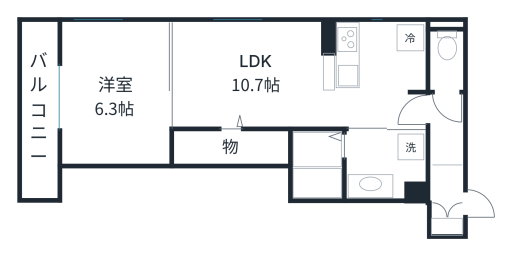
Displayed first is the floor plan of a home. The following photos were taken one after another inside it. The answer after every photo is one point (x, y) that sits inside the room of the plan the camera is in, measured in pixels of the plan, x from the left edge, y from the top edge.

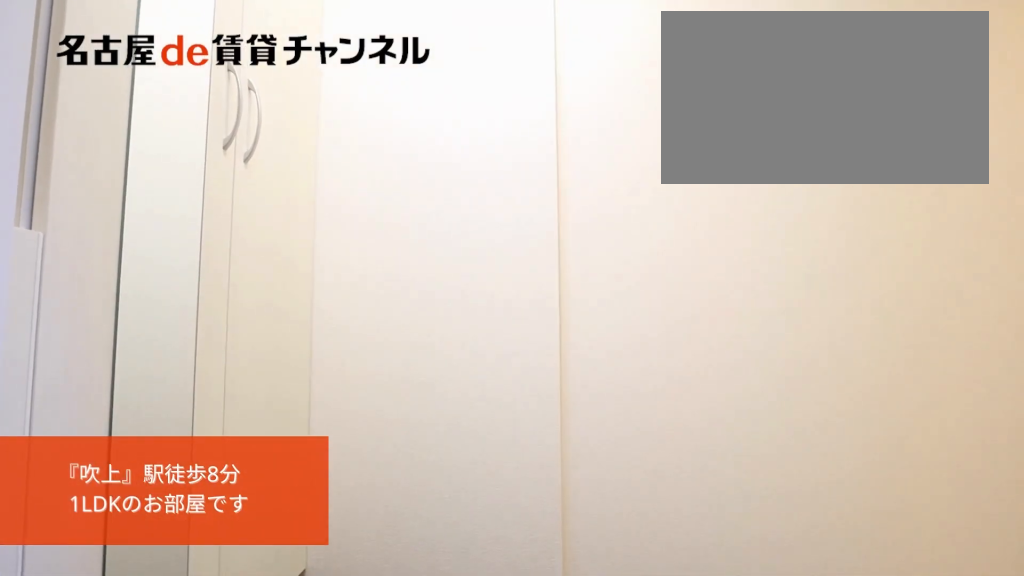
(447, 201)
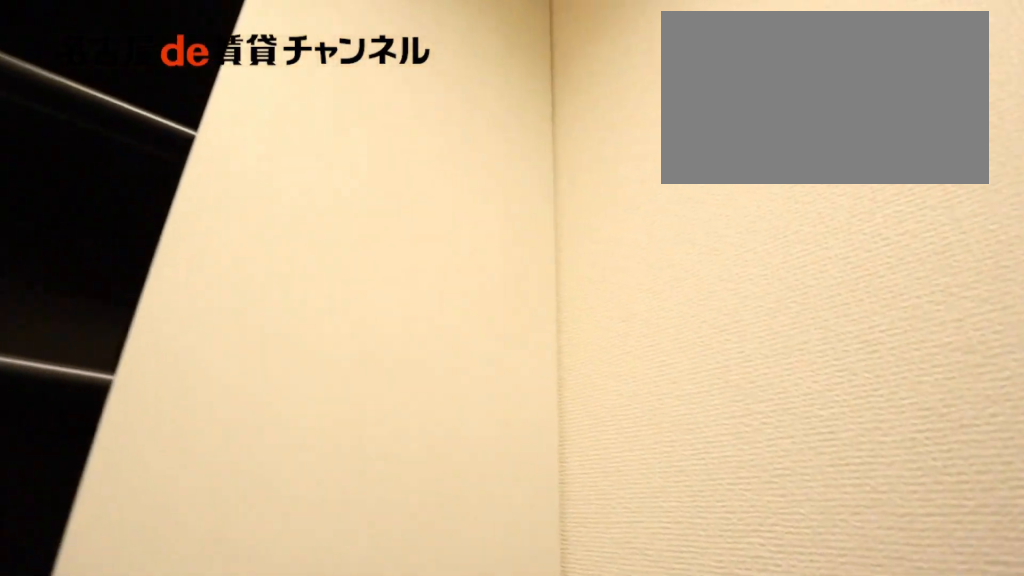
(447, 201)
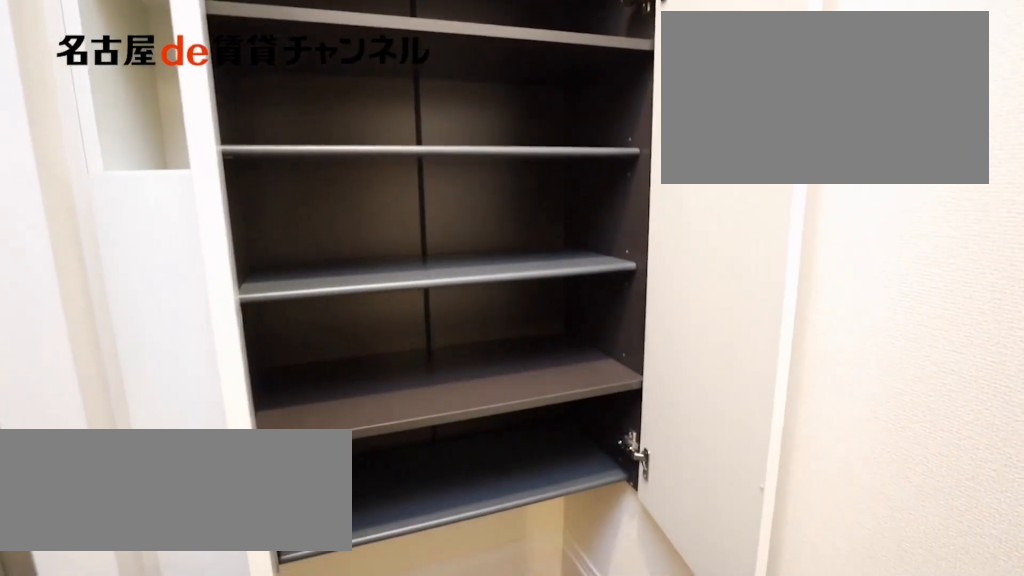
(447, 201)
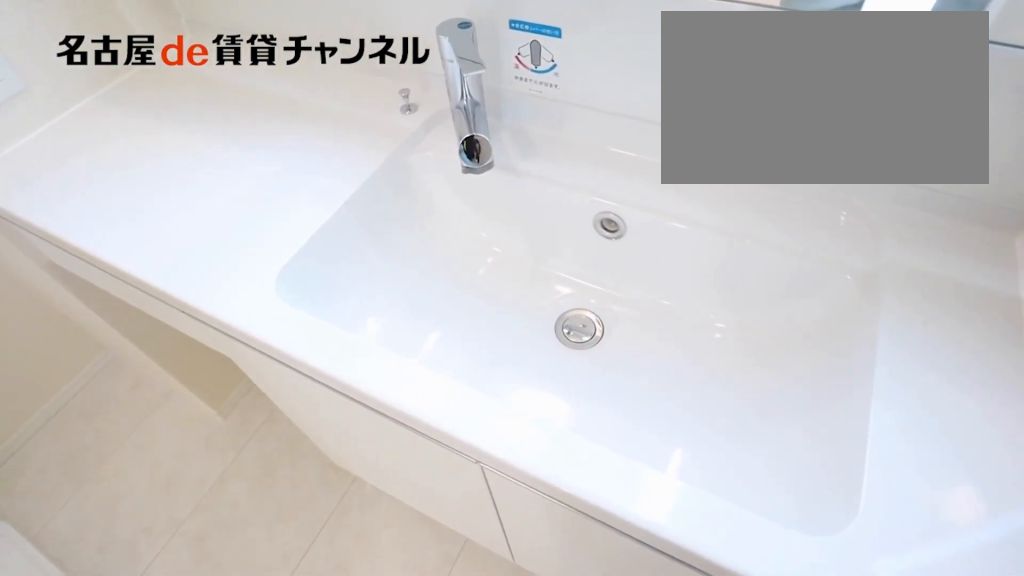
(386, 166)
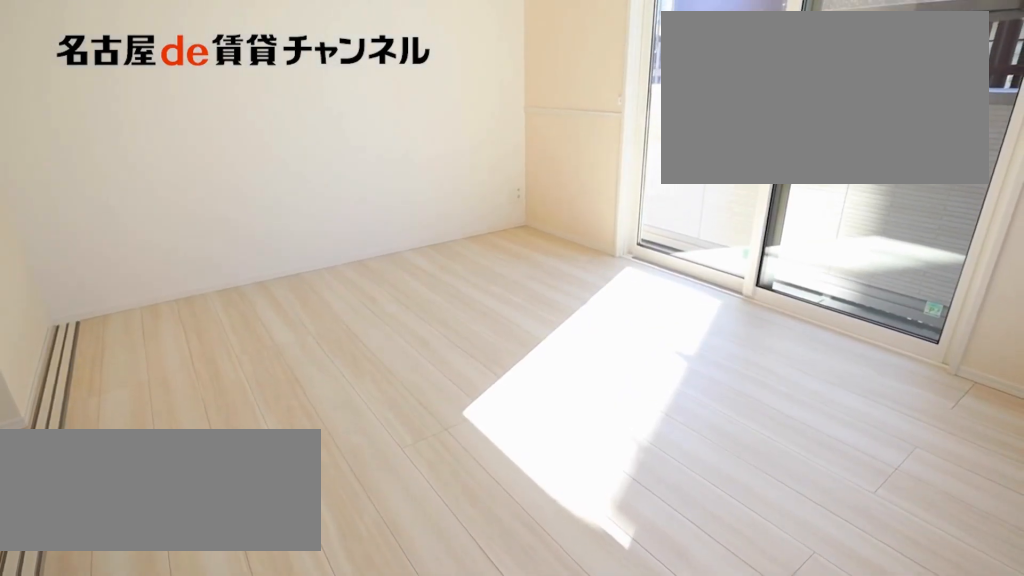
(115, 94)
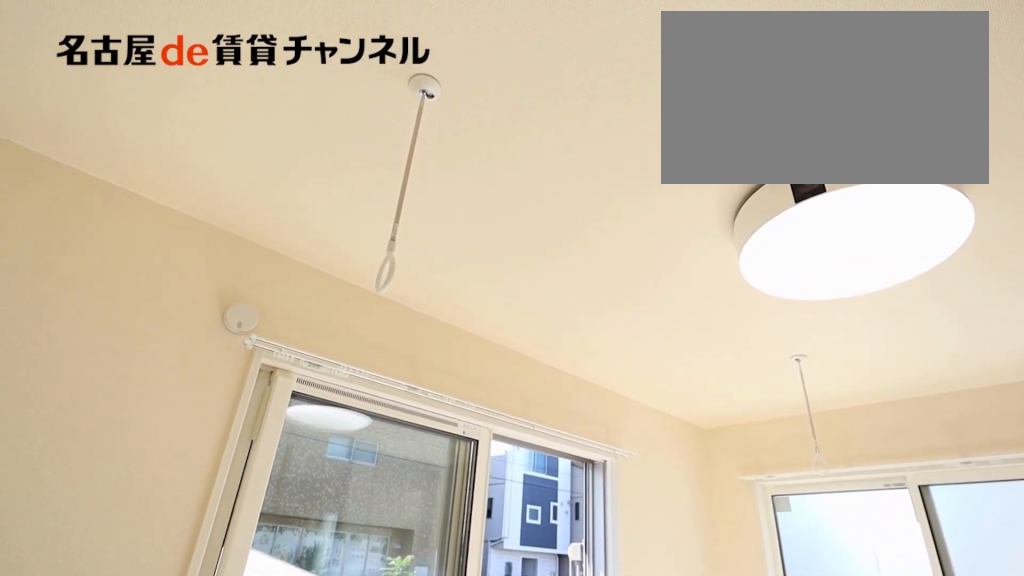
(117, 93)
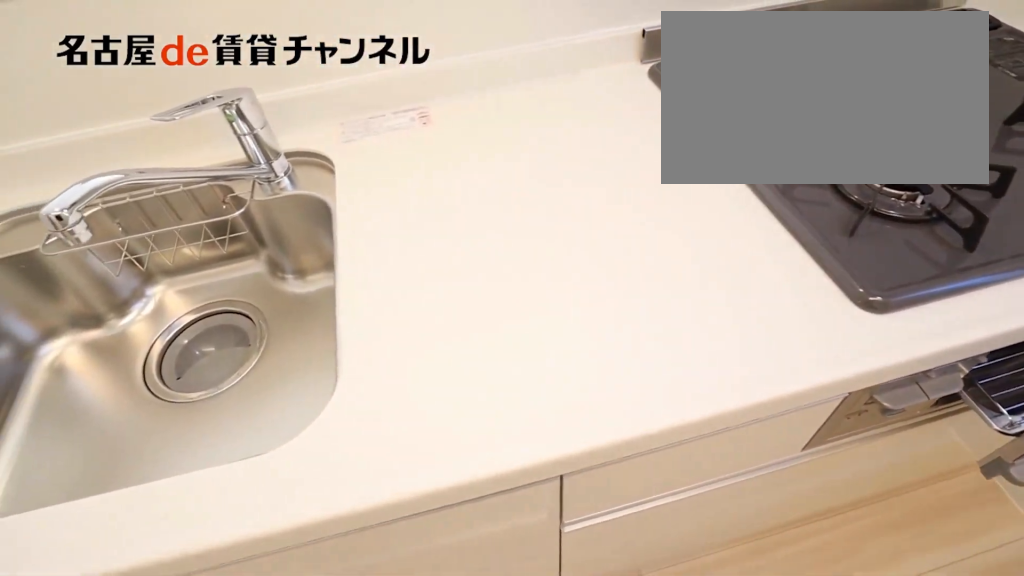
(374, 55)
